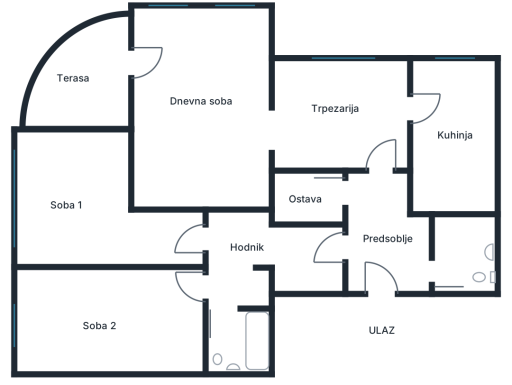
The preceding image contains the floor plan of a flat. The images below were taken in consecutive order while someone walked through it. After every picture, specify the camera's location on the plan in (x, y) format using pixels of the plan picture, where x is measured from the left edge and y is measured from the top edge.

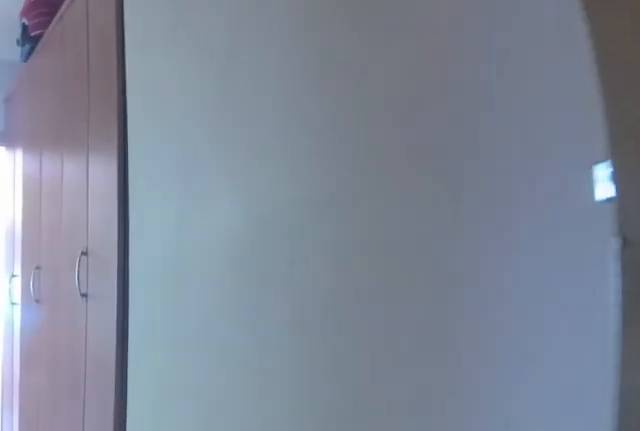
(344, 255)
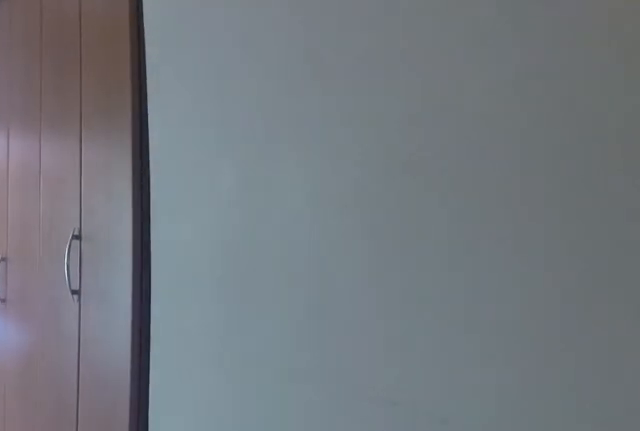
(327, 254)
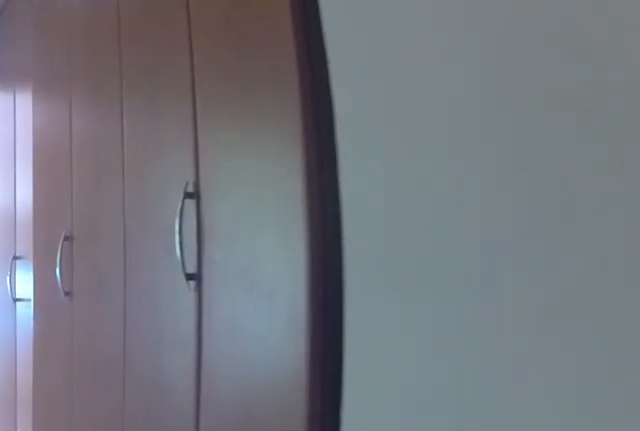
(310, 252)
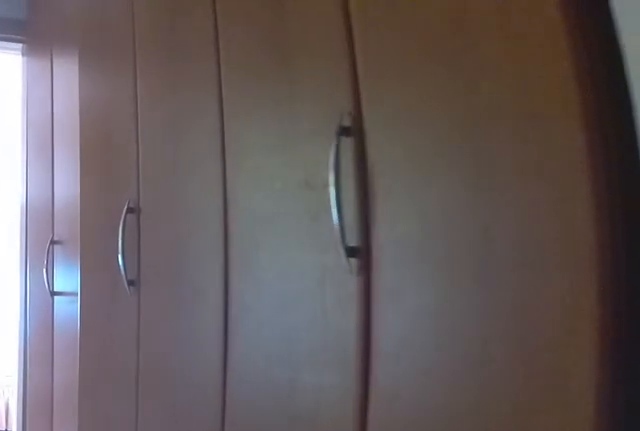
(299, 250)
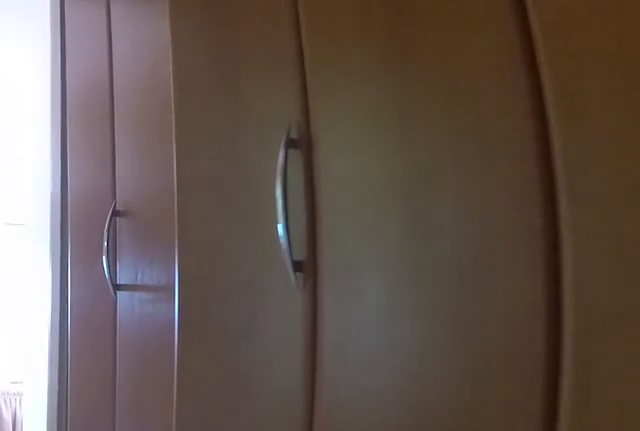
(283, 247)
